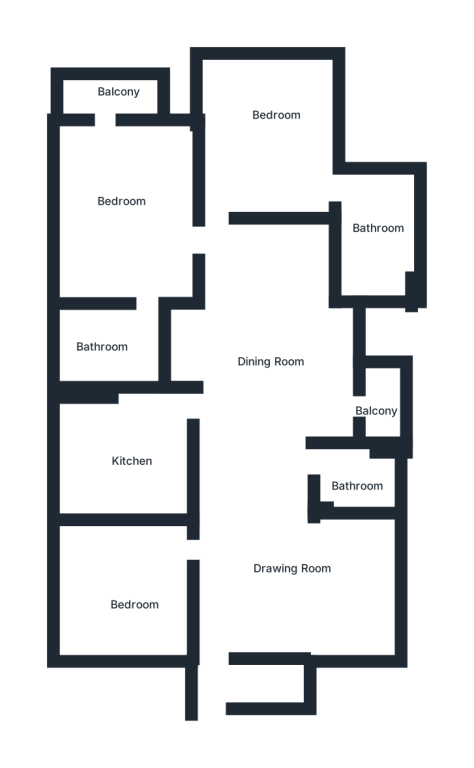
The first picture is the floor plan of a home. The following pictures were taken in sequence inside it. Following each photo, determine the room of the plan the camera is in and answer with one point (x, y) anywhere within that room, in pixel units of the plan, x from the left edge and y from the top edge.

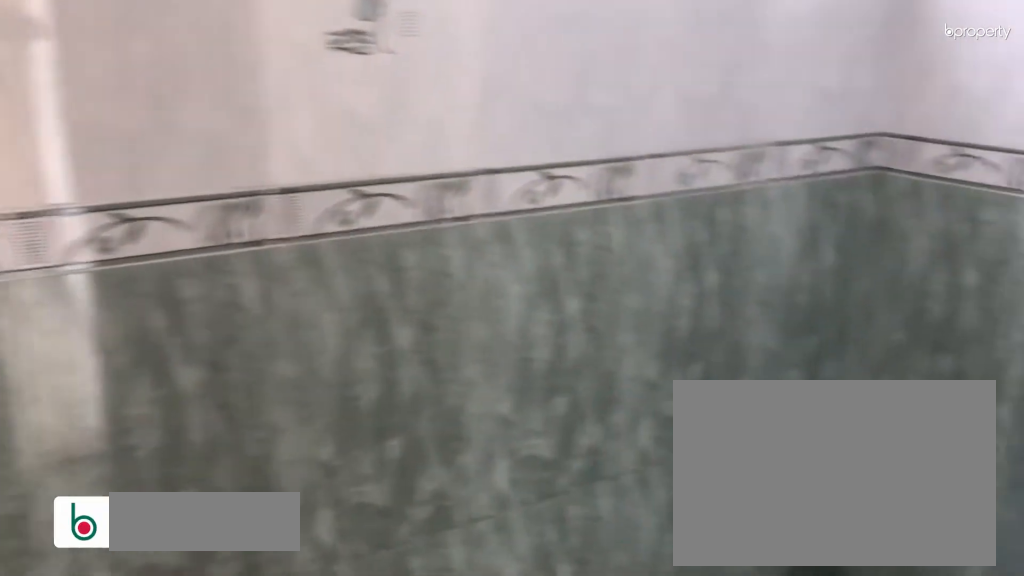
(375, 214)
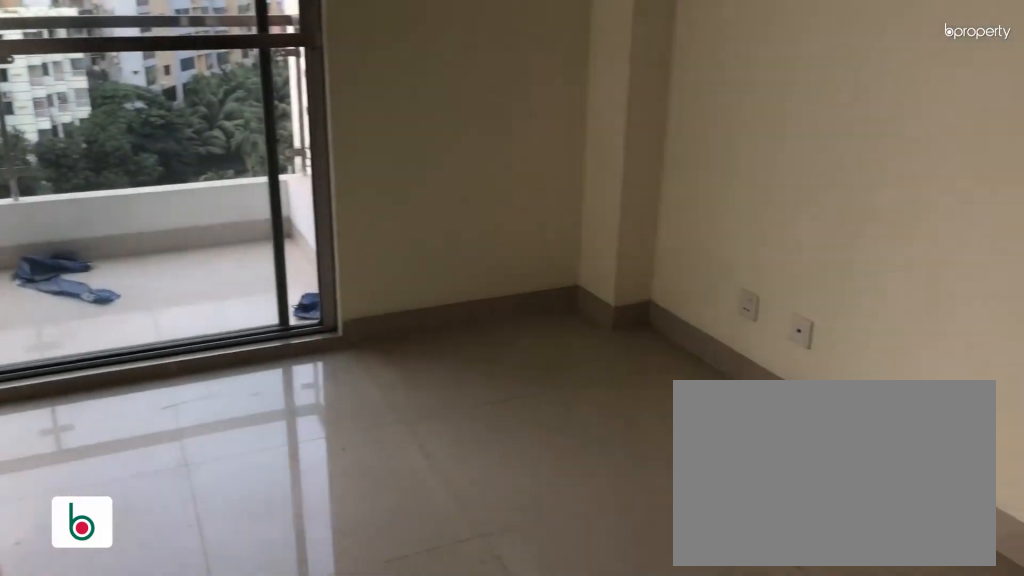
(135, 221)
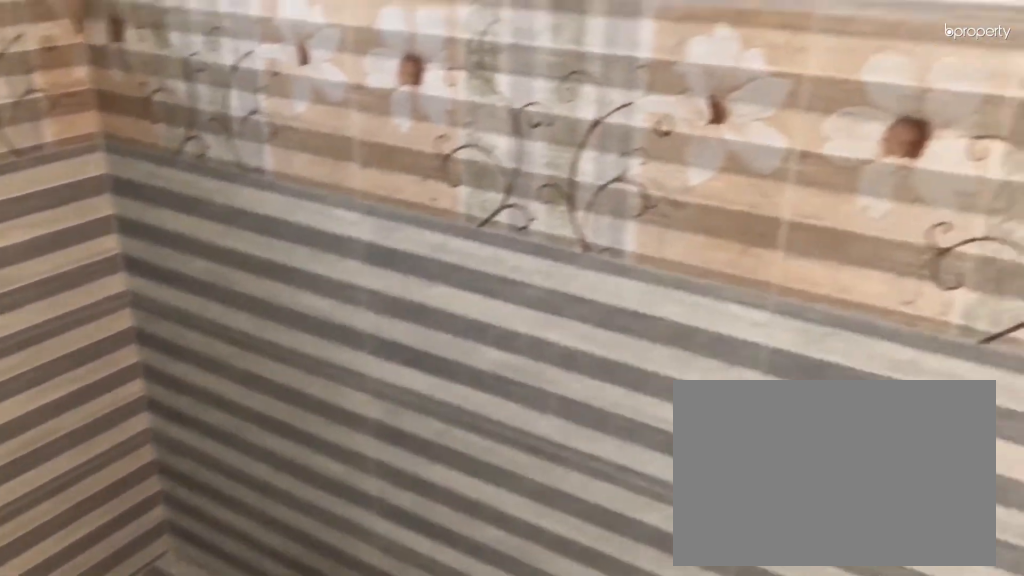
(121, 356)
